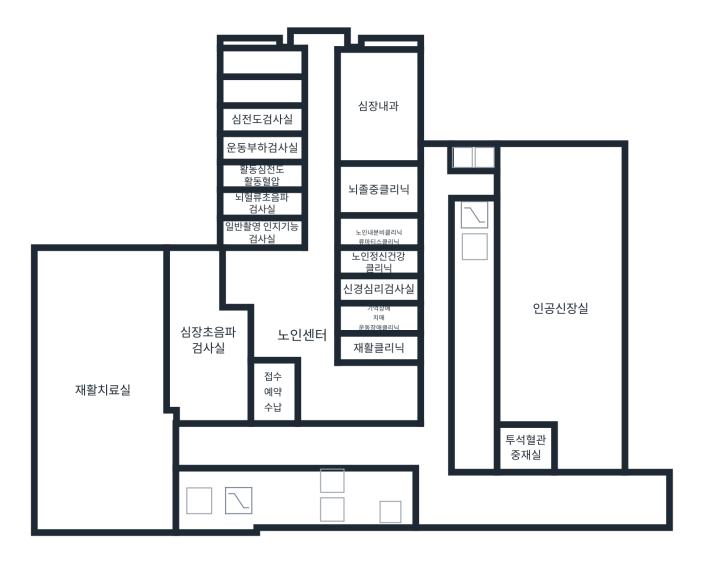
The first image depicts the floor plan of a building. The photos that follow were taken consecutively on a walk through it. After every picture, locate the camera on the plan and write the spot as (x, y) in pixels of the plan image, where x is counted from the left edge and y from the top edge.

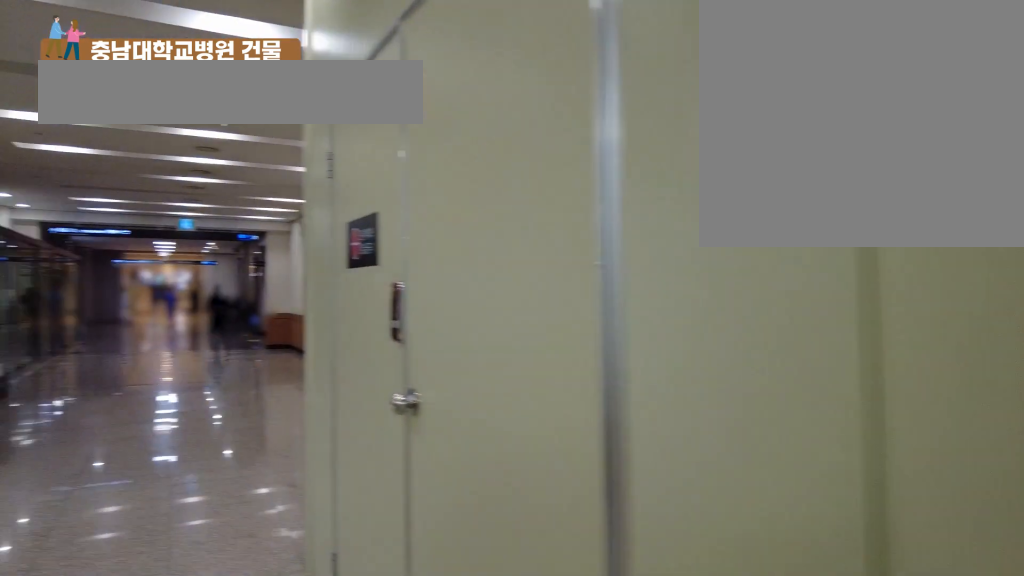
(202, 451)
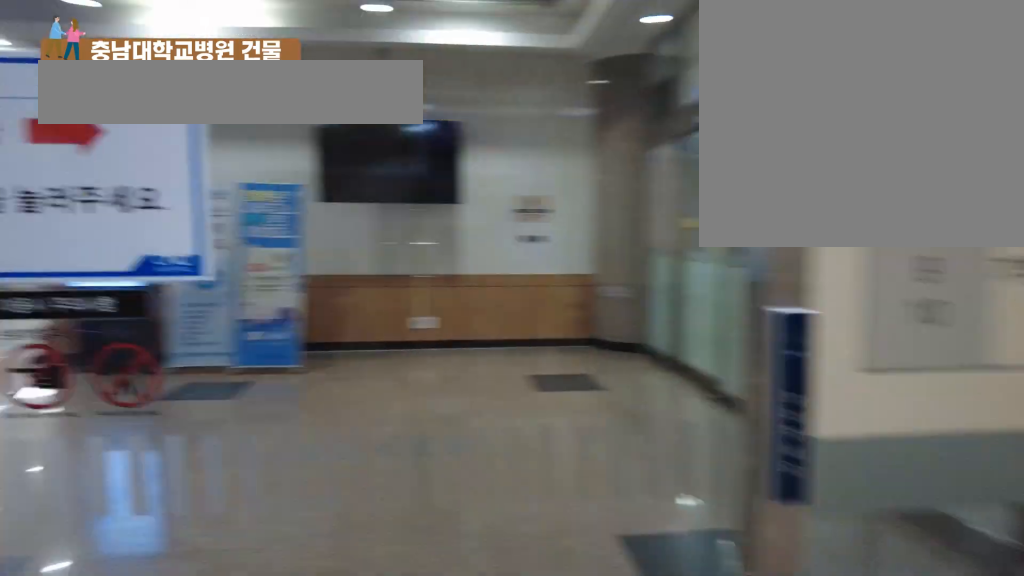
(310, 448)
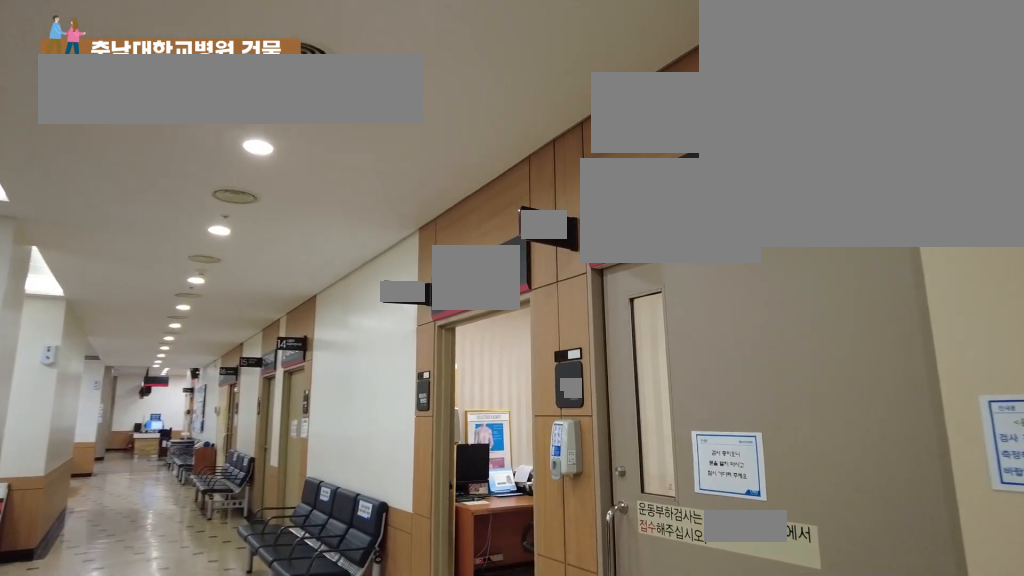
(314, 238)
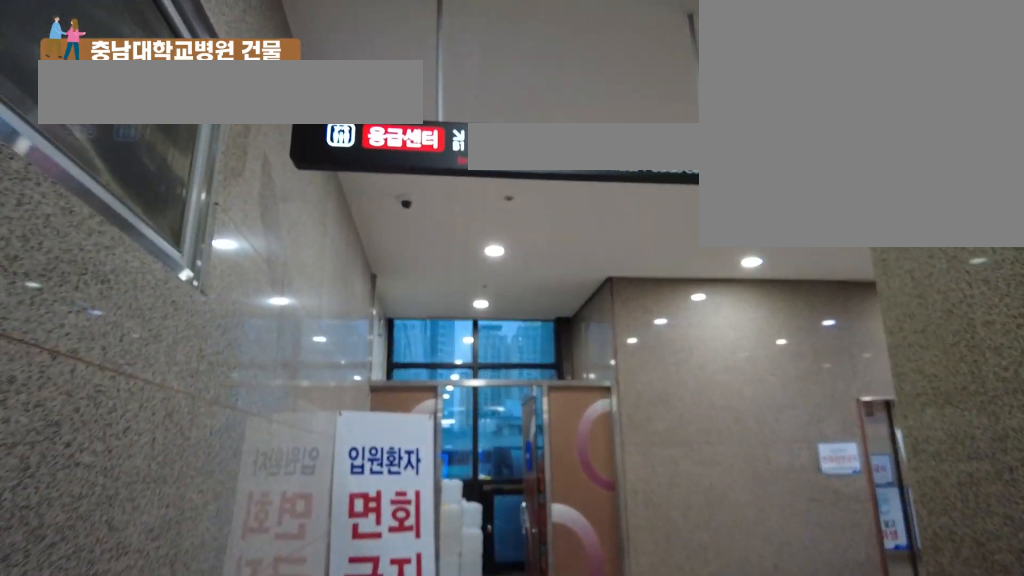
(437, 342)
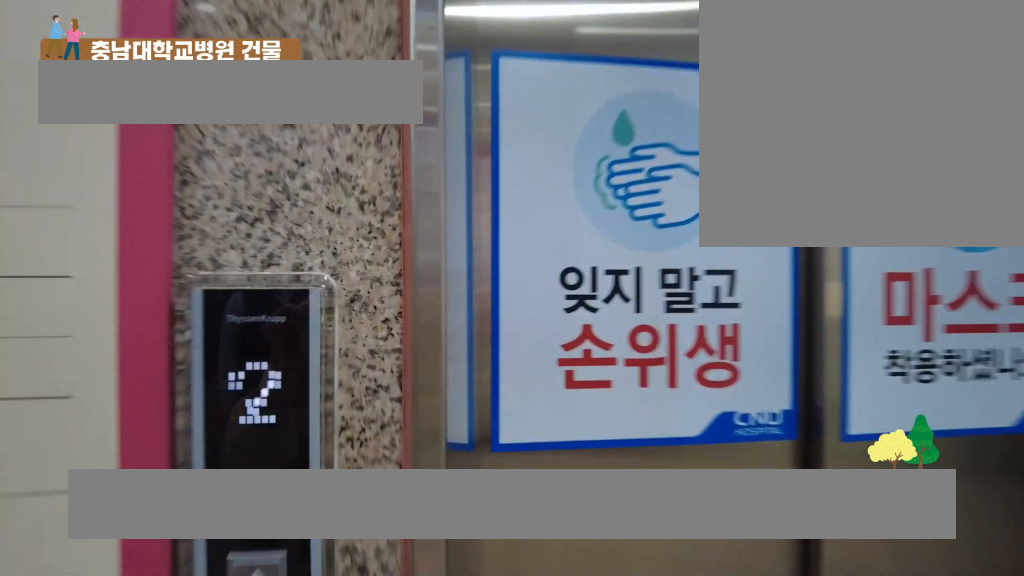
(469, 189)
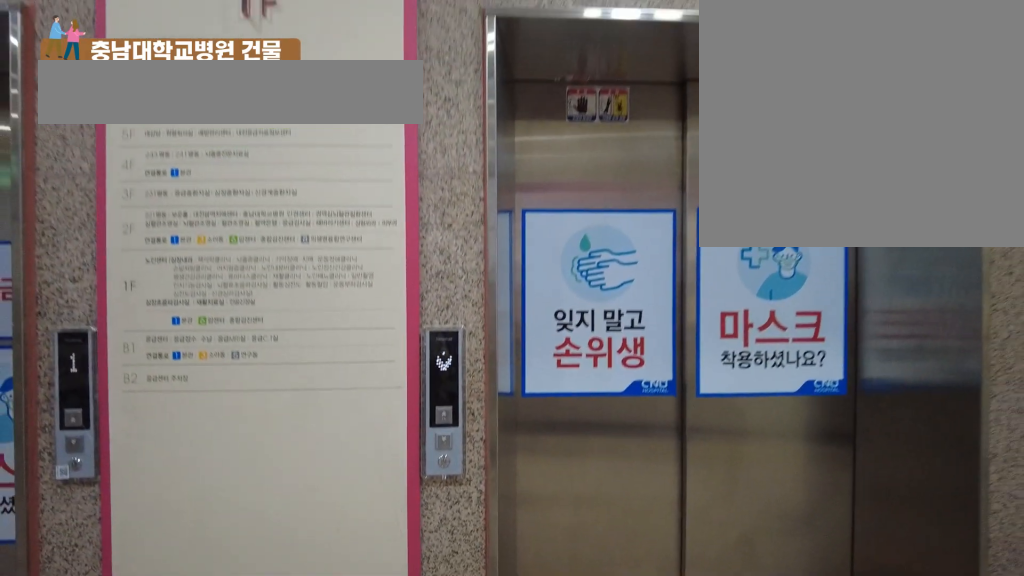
(475, 189)
